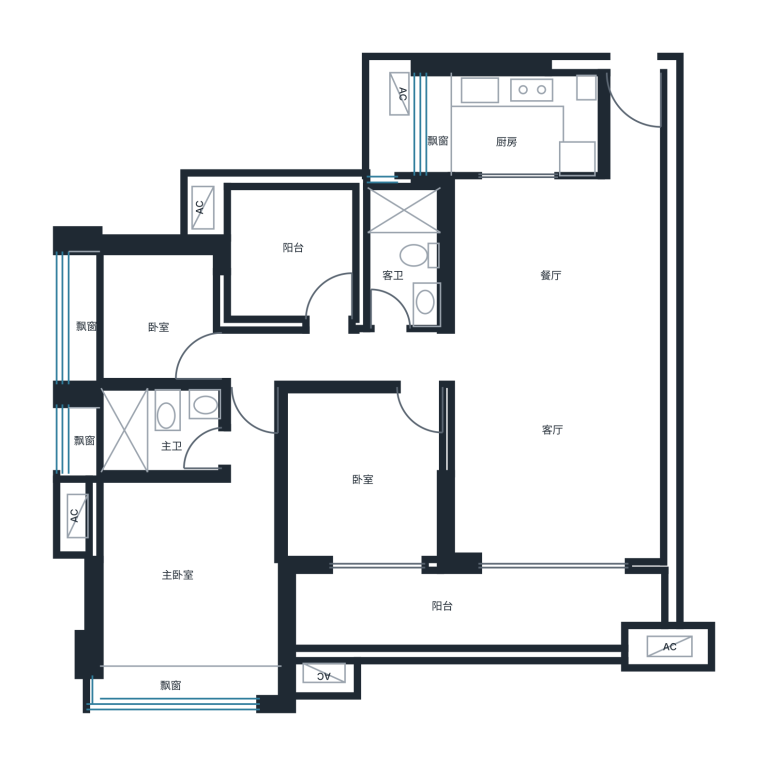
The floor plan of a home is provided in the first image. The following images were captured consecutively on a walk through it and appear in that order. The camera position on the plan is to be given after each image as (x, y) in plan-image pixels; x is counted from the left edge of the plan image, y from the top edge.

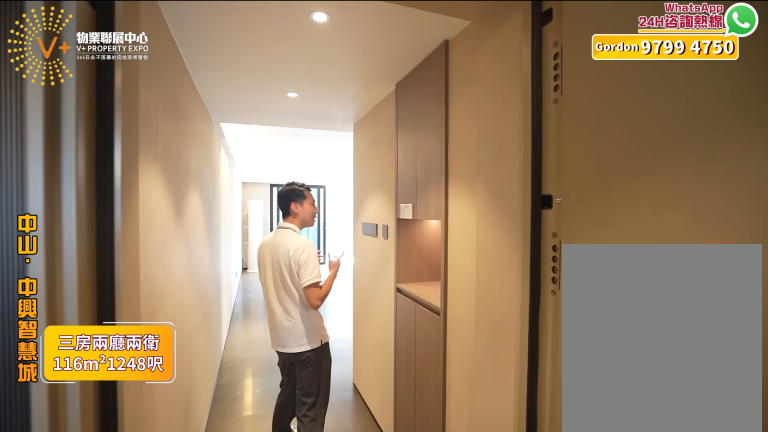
(622, 111)
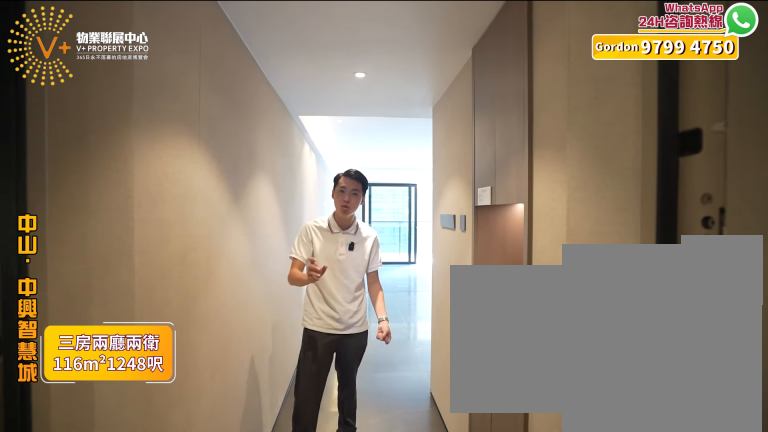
(623, 110)
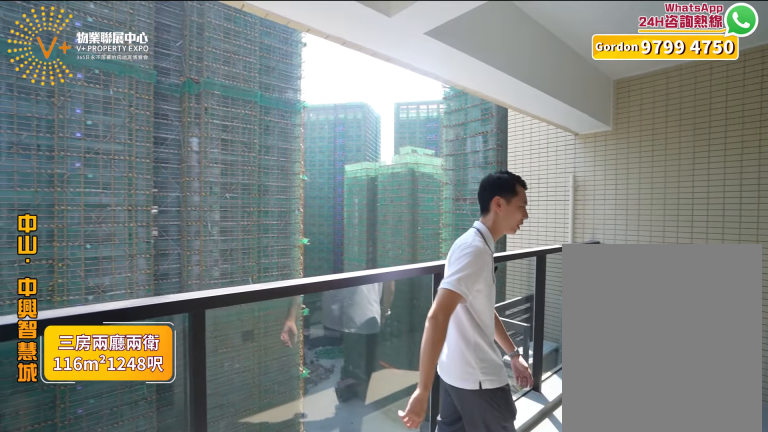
(540, 593)
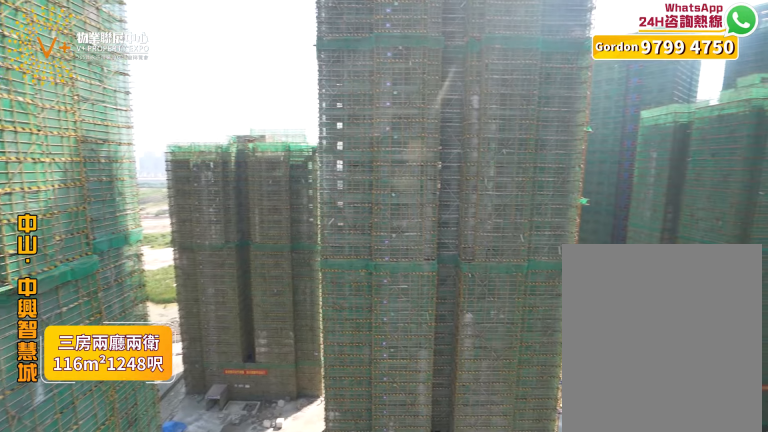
(540, 589)
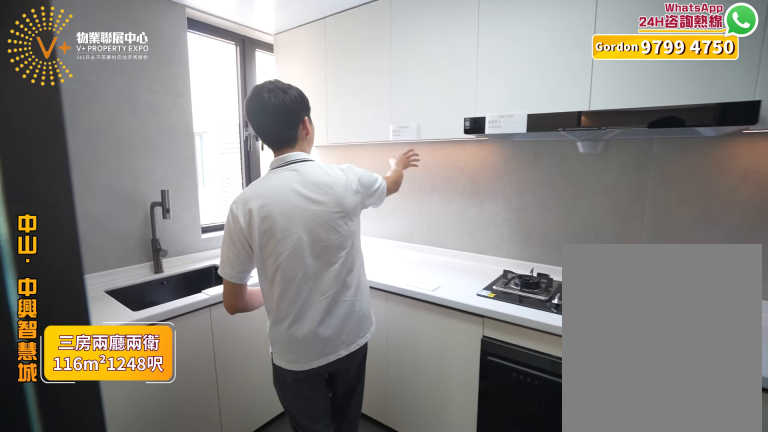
(520, 127)
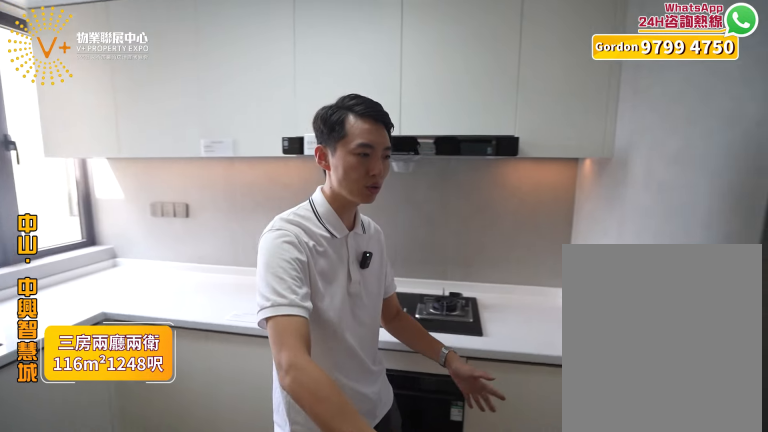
(521, 129)
